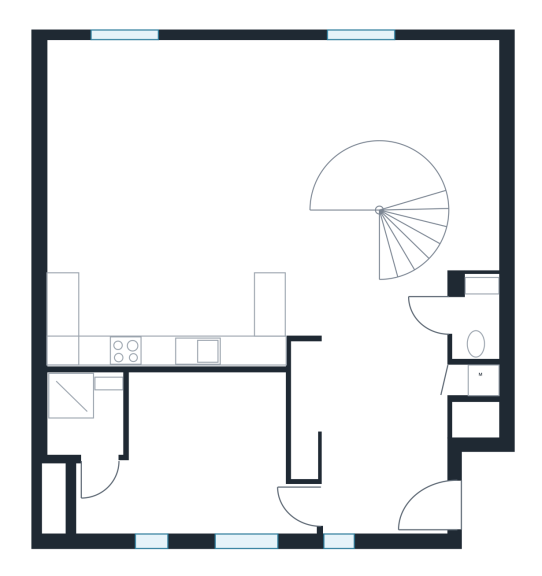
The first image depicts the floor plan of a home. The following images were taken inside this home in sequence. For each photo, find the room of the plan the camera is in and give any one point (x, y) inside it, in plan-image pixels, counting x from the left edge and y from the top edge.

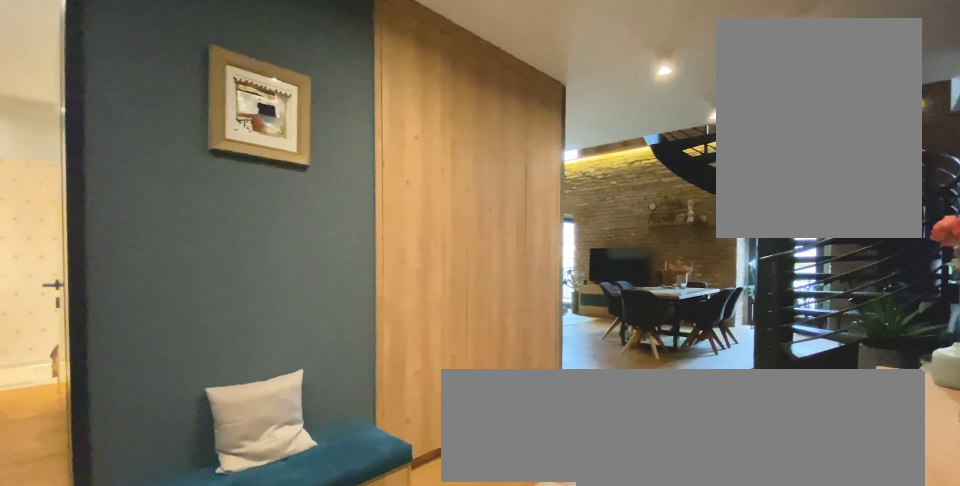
(388, 444)
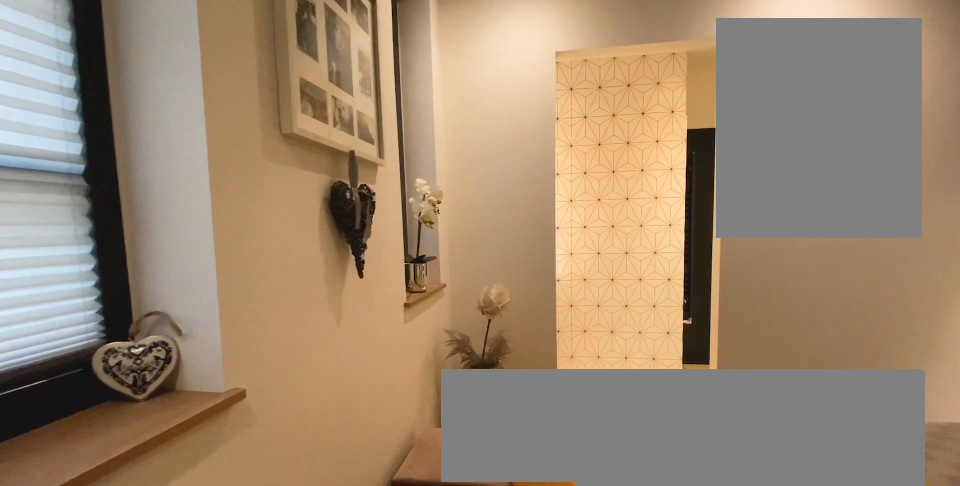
(202, 444)
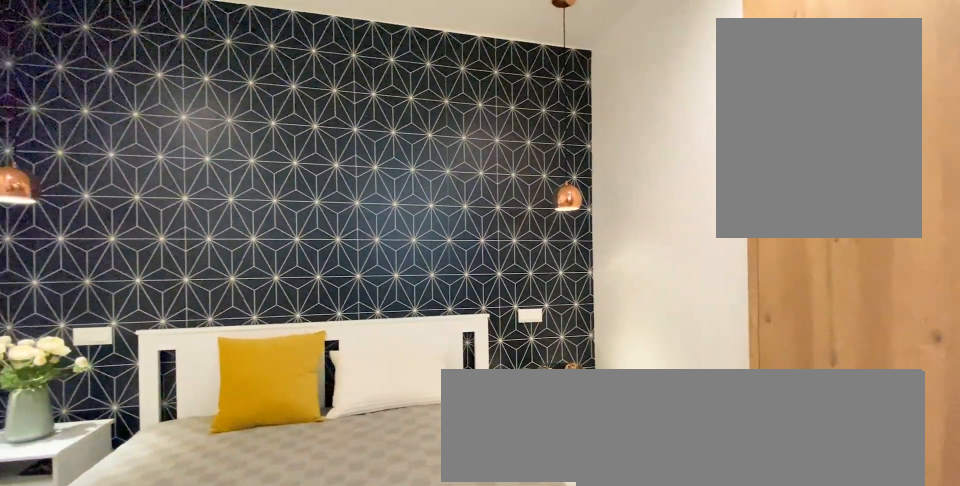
(202, 444)
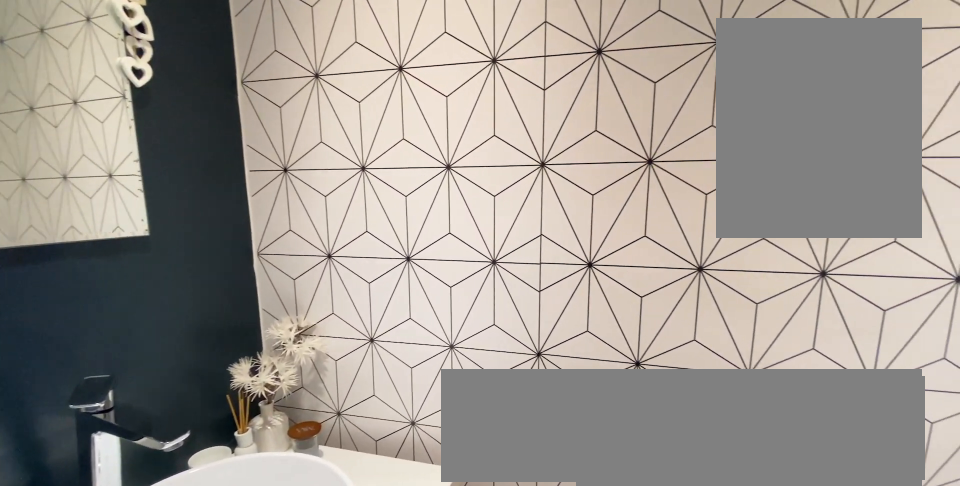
(92, 444)
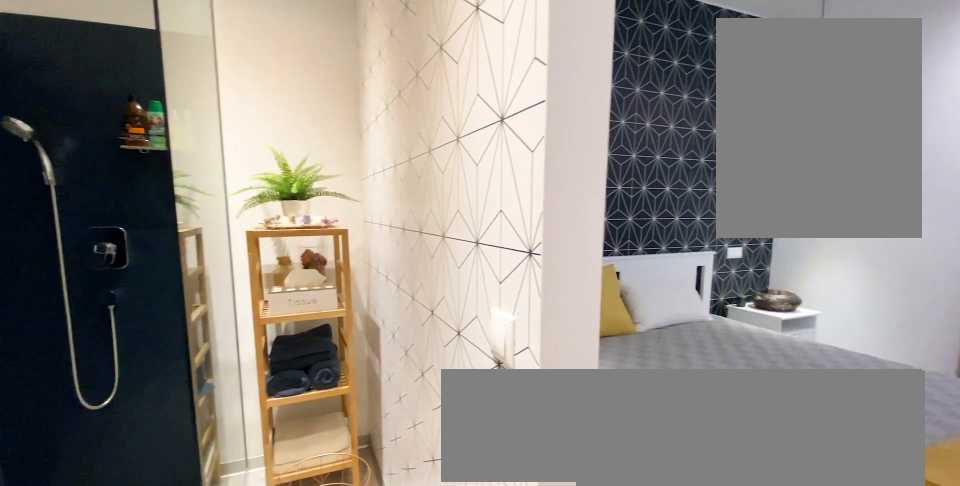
(92, 444)
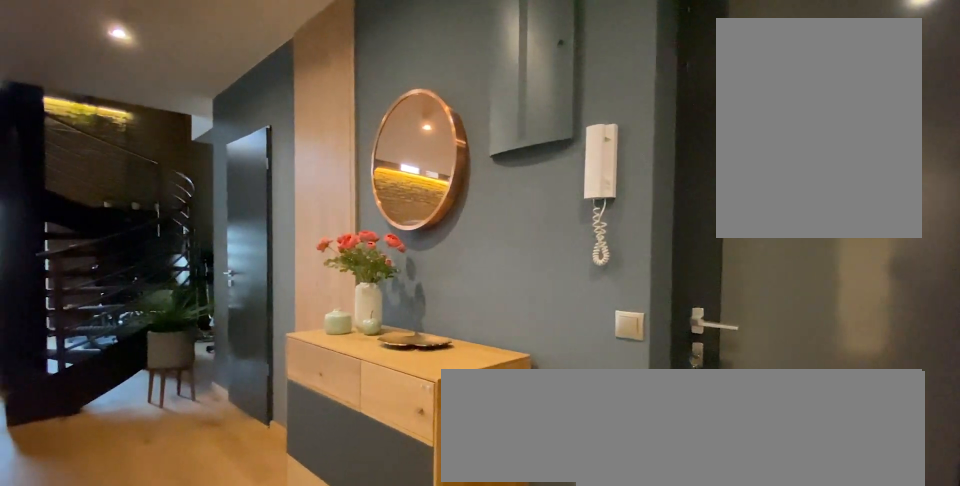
(388, 444)
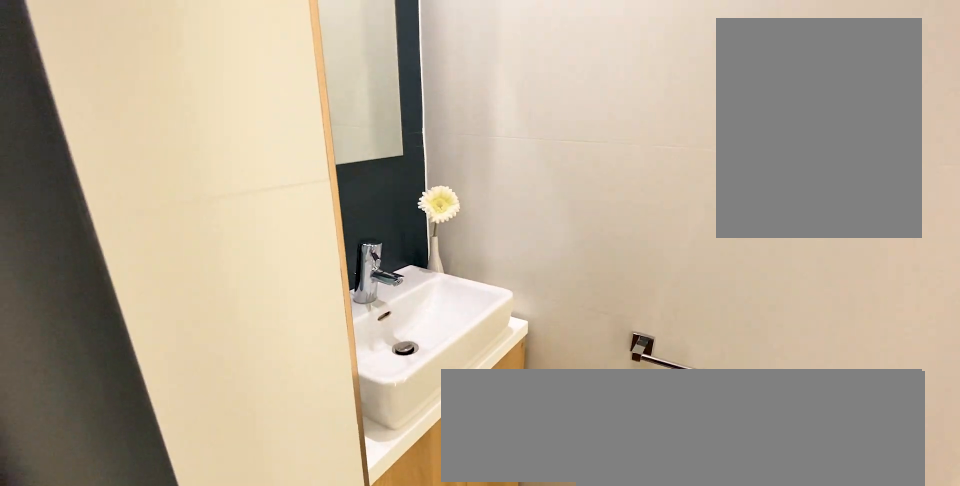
(475, 323)
